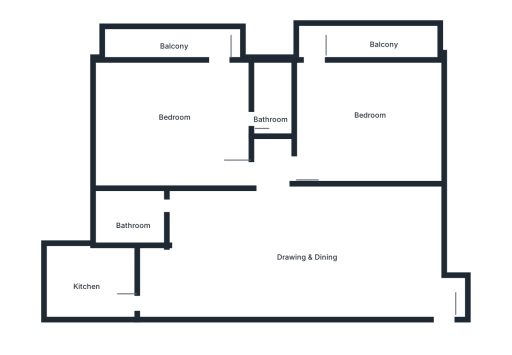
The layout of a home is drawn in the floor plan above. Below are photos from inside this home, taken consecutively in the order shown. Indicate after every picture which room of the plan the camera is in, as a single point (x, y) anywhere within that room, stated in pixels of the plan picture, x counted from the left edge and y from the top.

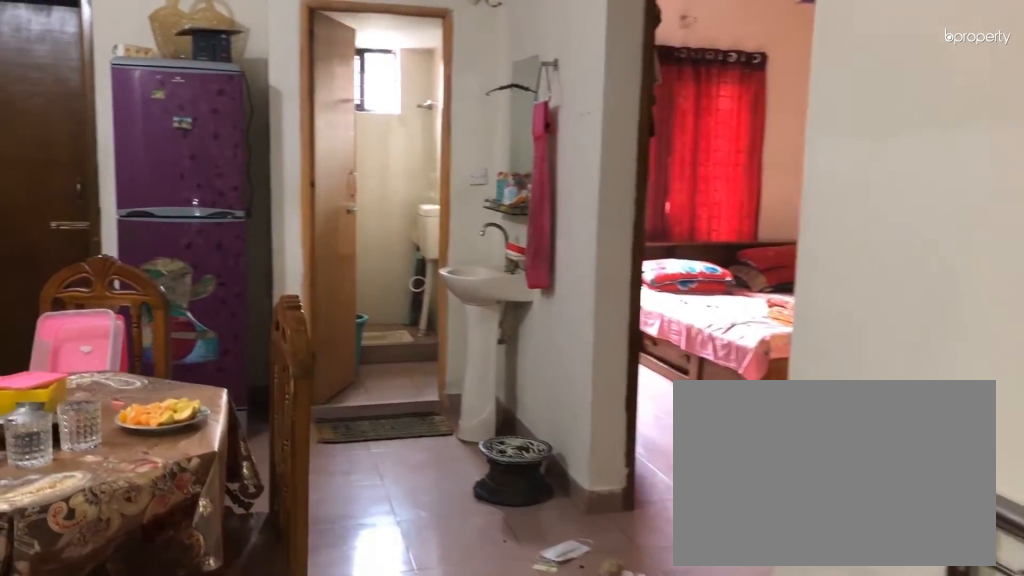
(310, 223)
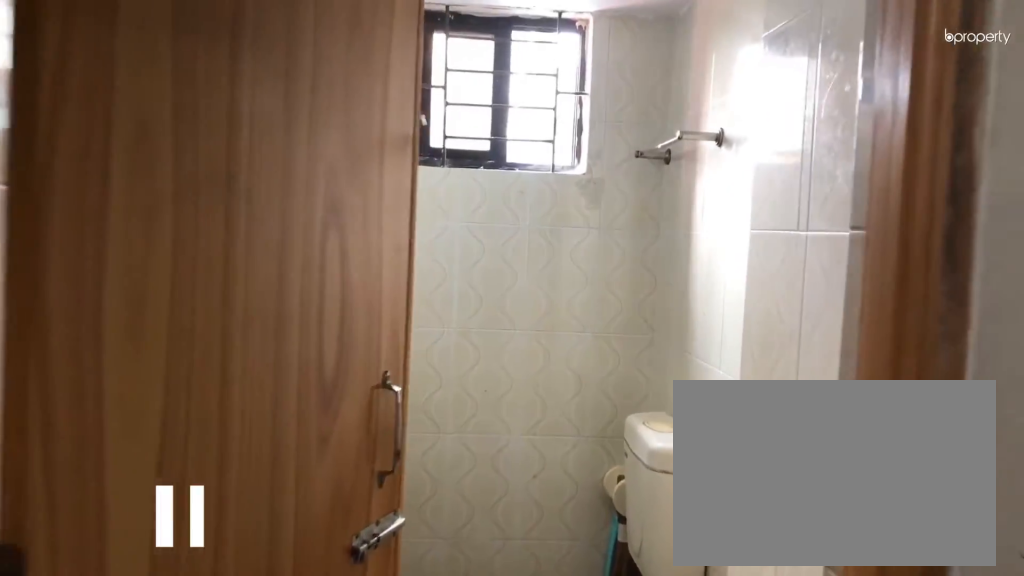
(137, 217)
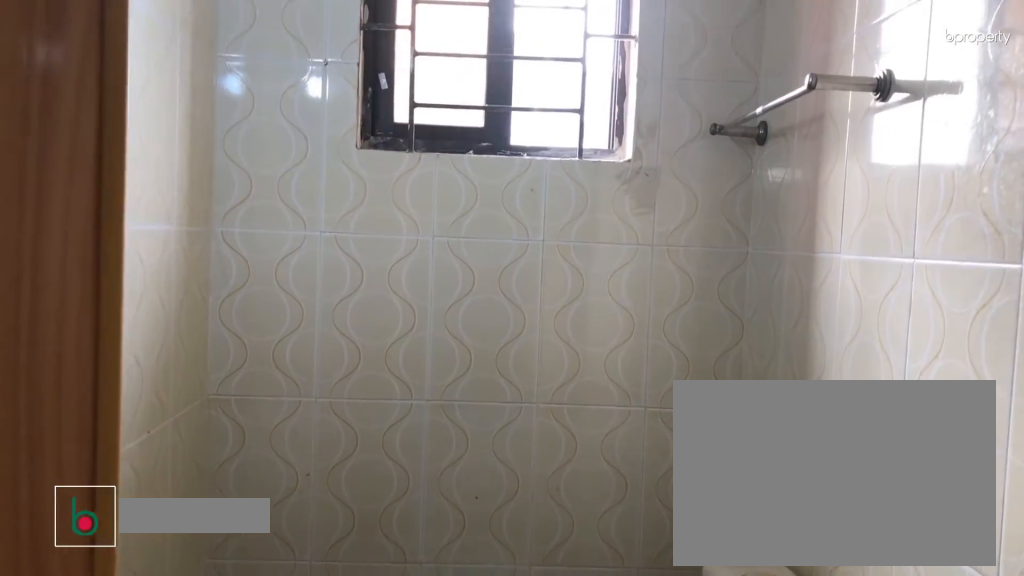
(137, 217)
